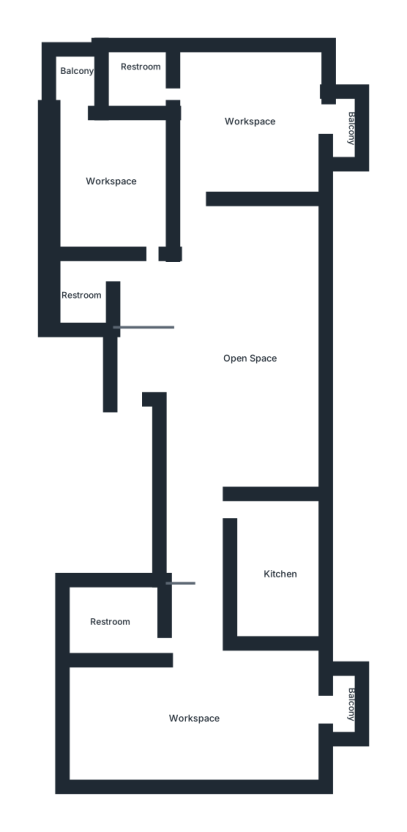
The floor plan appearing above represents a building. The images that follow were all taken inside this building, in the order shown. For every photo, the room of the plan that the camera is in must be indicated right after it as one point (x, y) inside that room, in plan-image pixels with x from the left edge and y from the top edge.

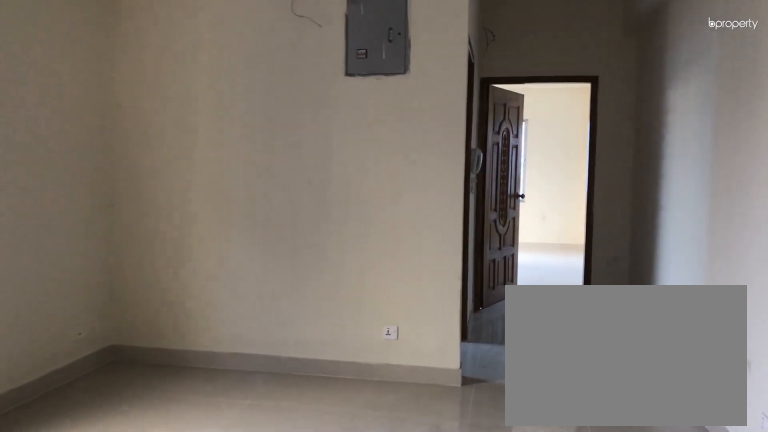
(241, 344)
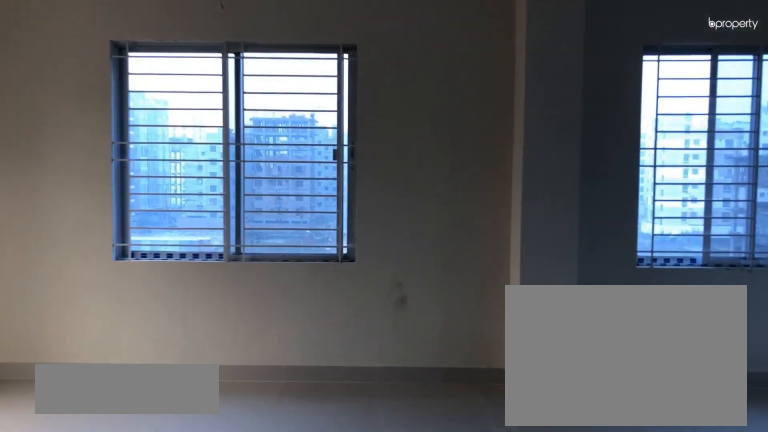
(196, 721)
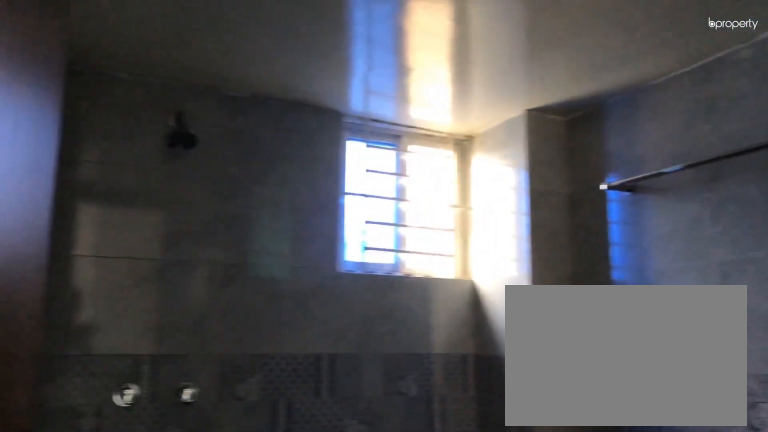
(111, 624)
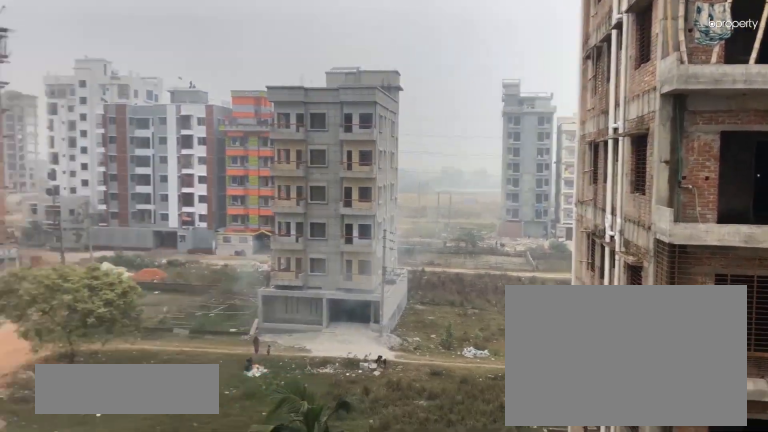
(340, 713)
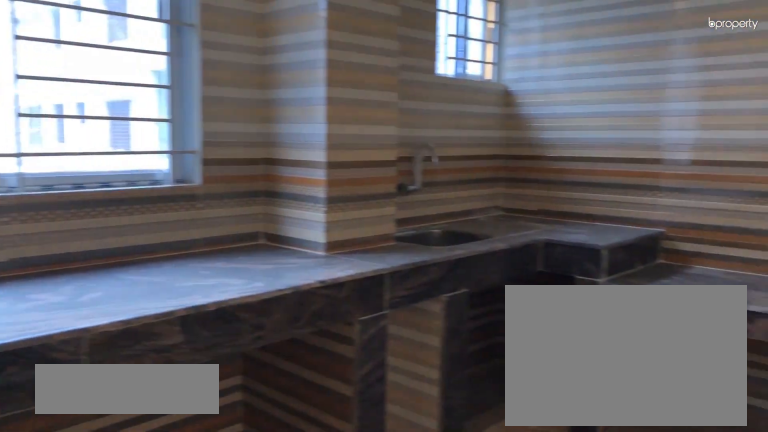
(275, 566)
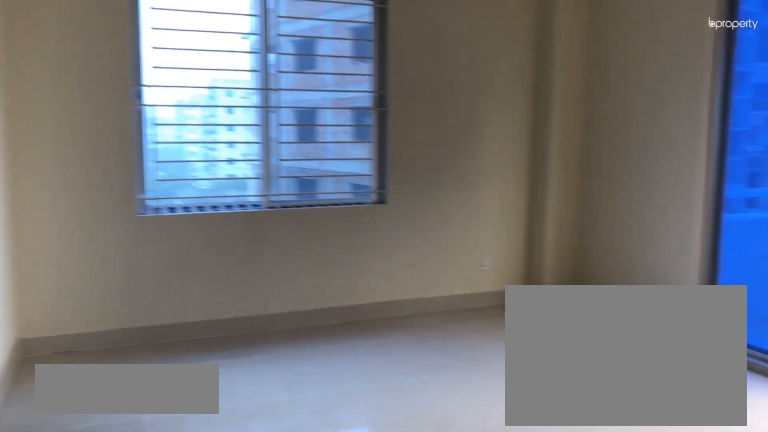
(246, 121)
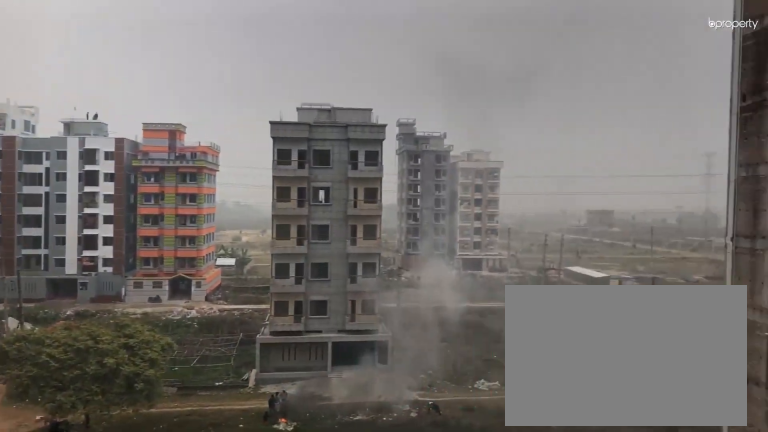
(340, 133)
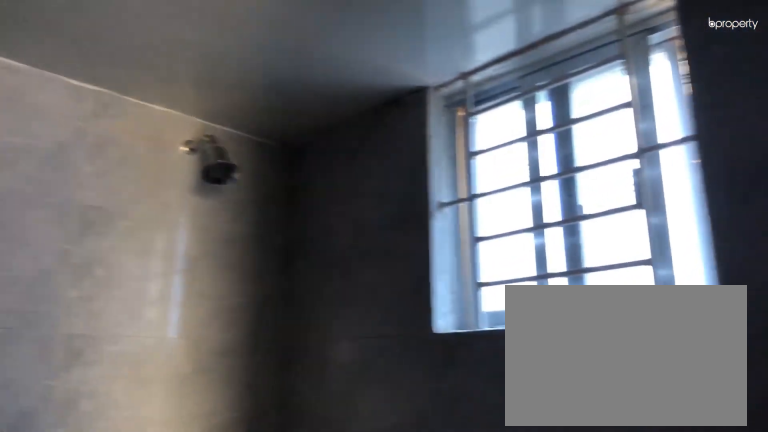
(138, 80)
